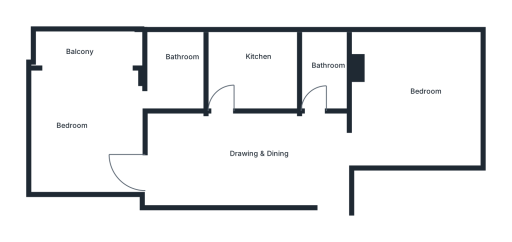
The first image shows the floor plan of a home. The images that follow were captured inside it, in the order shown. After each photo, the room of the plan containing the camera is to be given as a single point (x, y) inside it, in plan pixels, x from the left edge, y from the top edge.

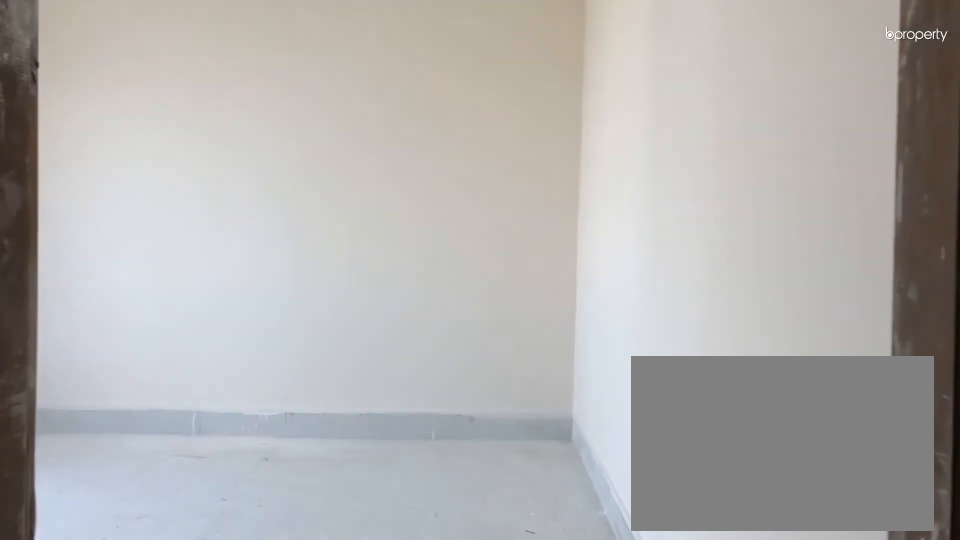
(384, 134)
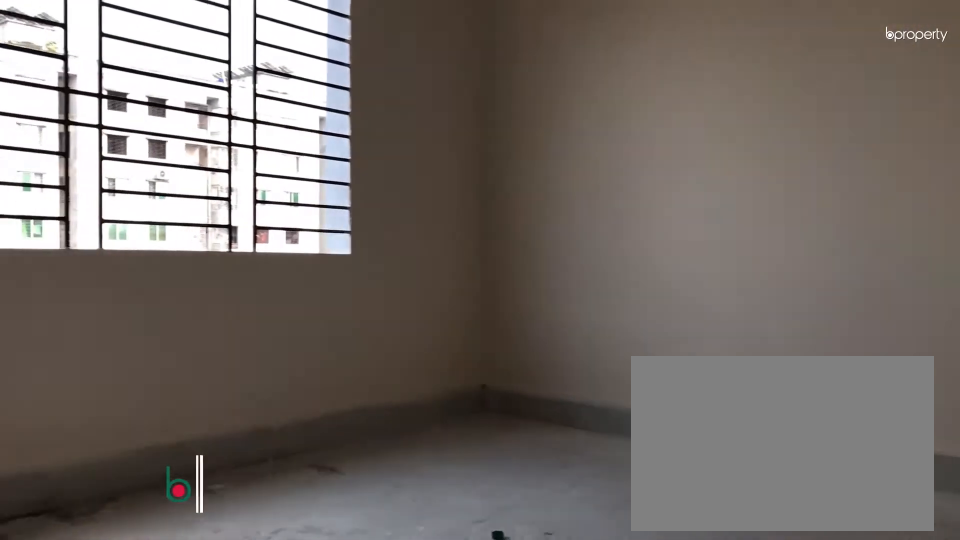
(412, 105)
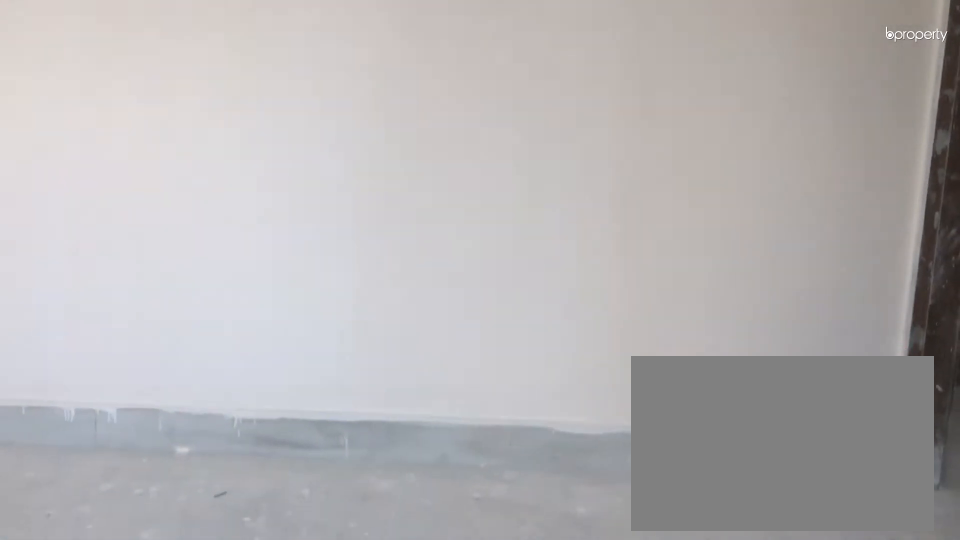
(412, 105)
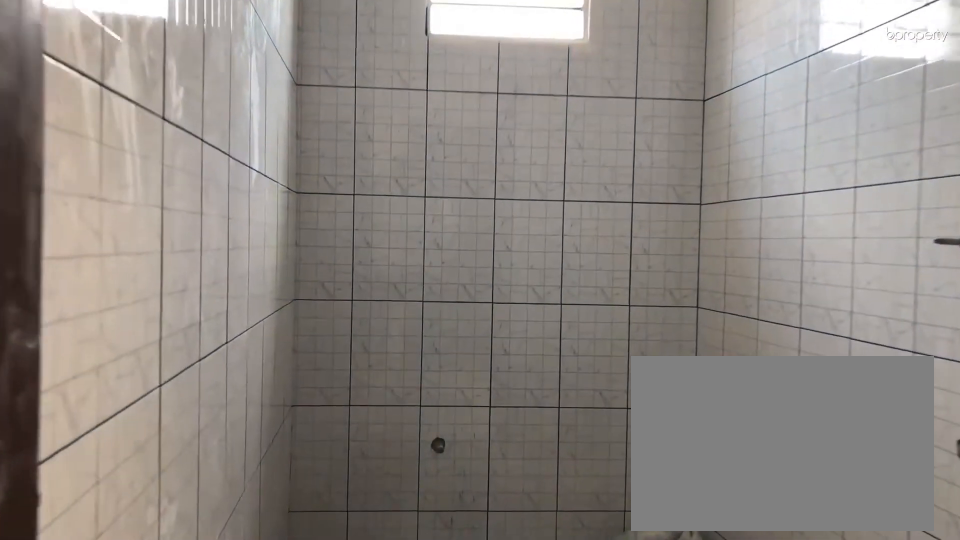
(319, 77)
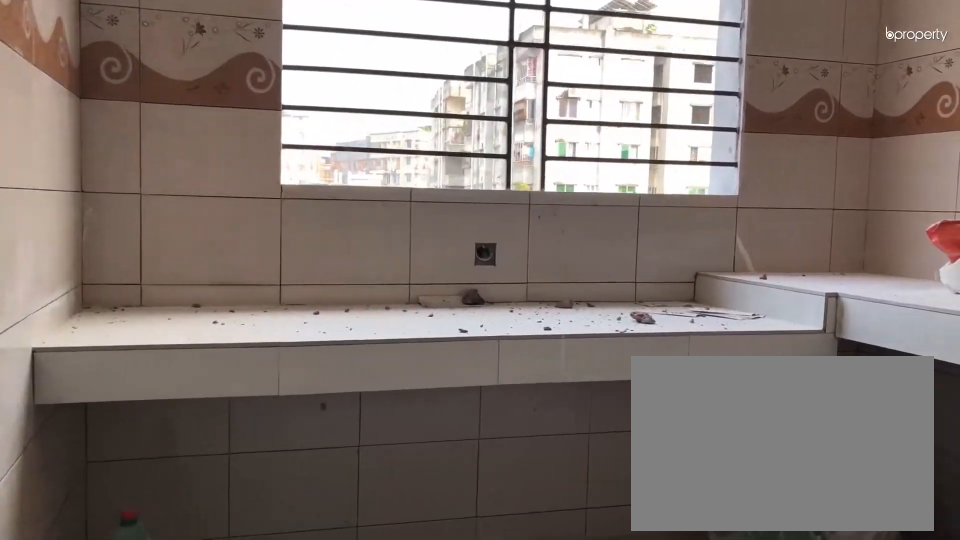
(250, 74)
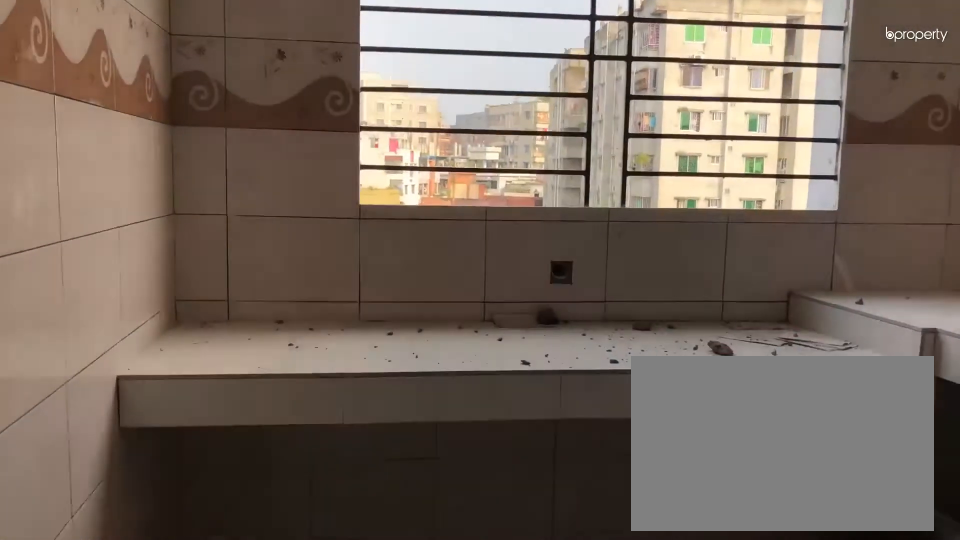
(250, 74)
